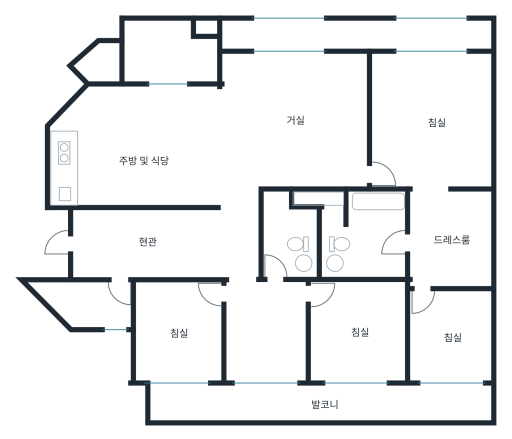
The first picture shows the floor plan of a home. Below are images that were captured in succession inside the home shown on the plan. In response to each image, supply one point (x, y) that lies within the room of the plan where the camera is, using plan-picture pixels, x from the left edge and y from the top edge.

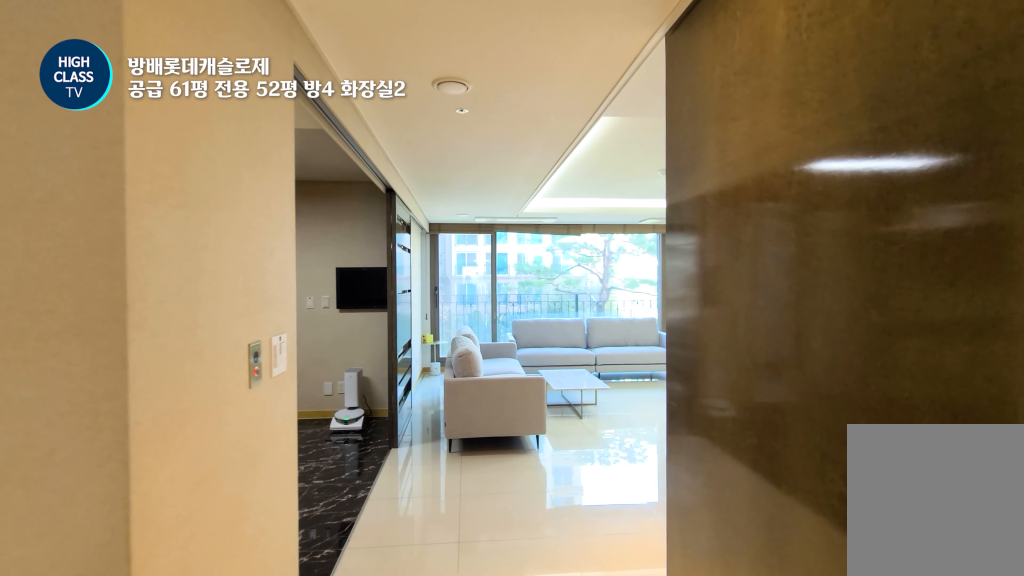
(238, 232)
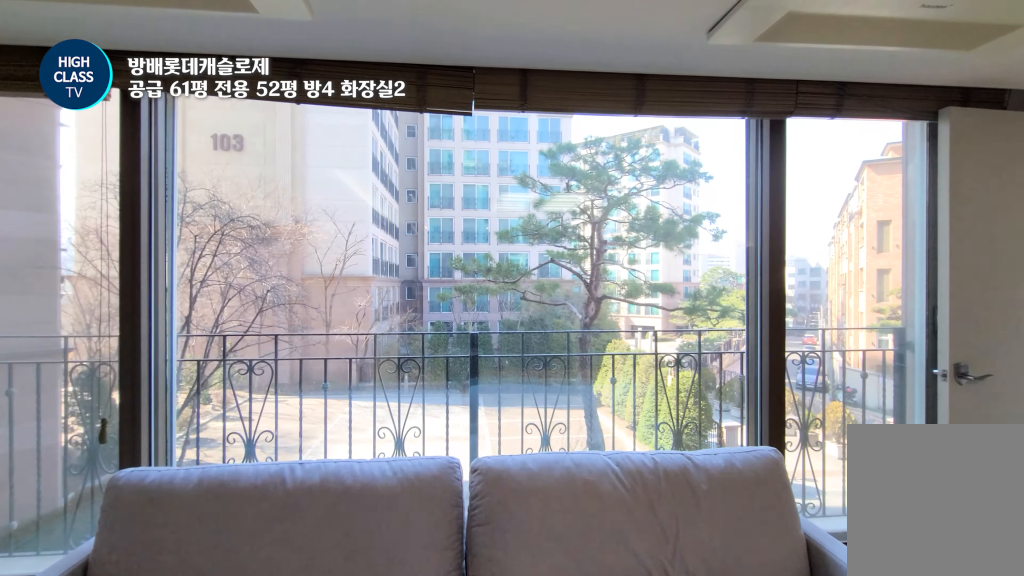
(294, 112)
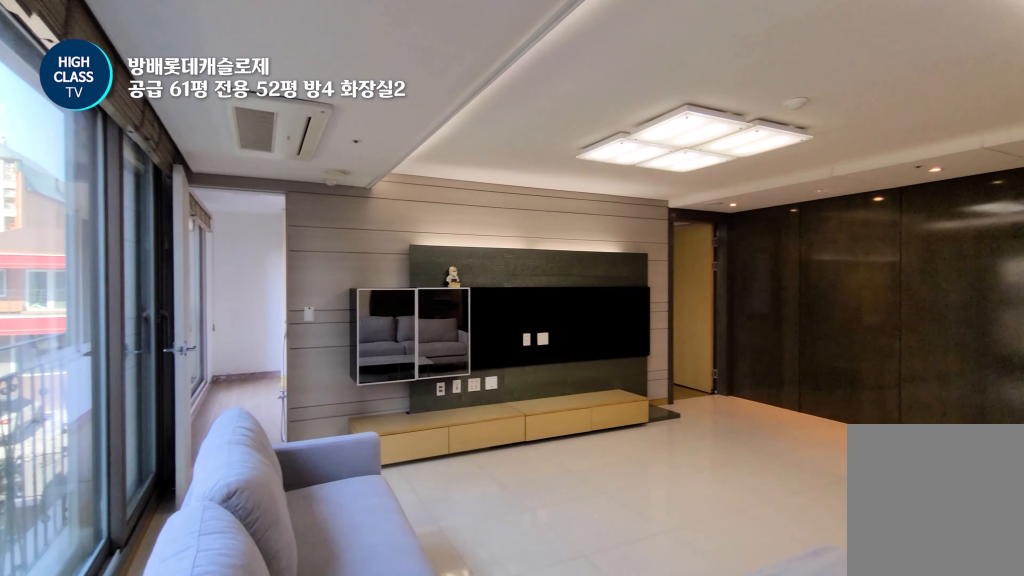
(294, 112)
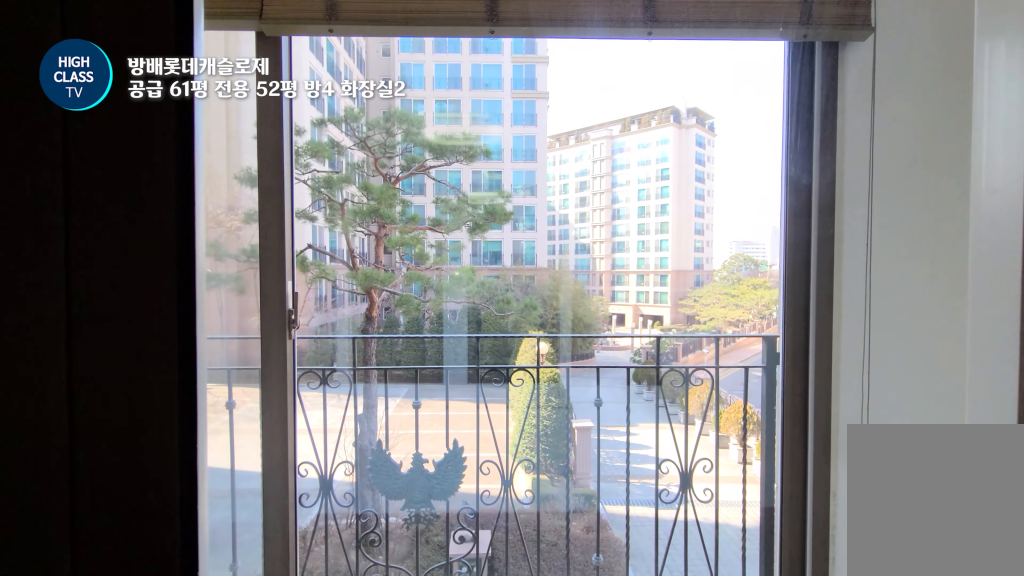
(430, 104)
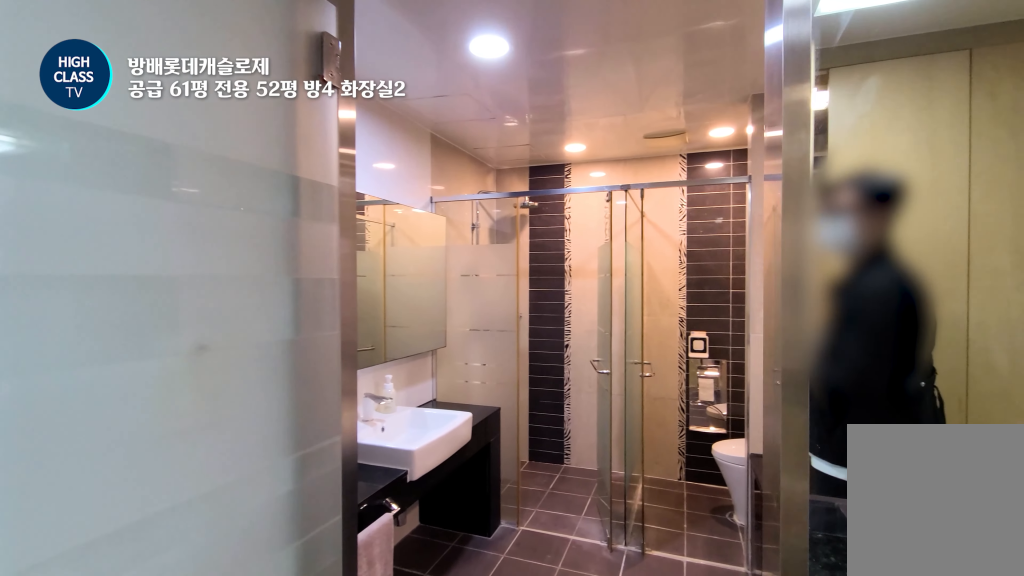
(448, 238)
